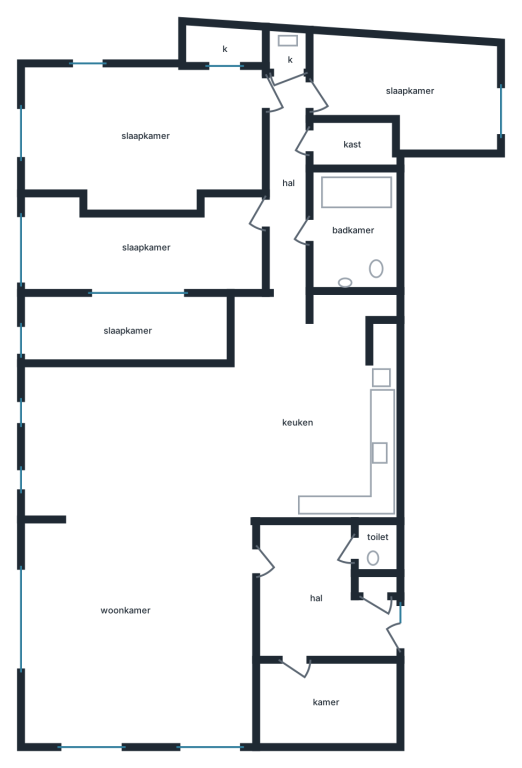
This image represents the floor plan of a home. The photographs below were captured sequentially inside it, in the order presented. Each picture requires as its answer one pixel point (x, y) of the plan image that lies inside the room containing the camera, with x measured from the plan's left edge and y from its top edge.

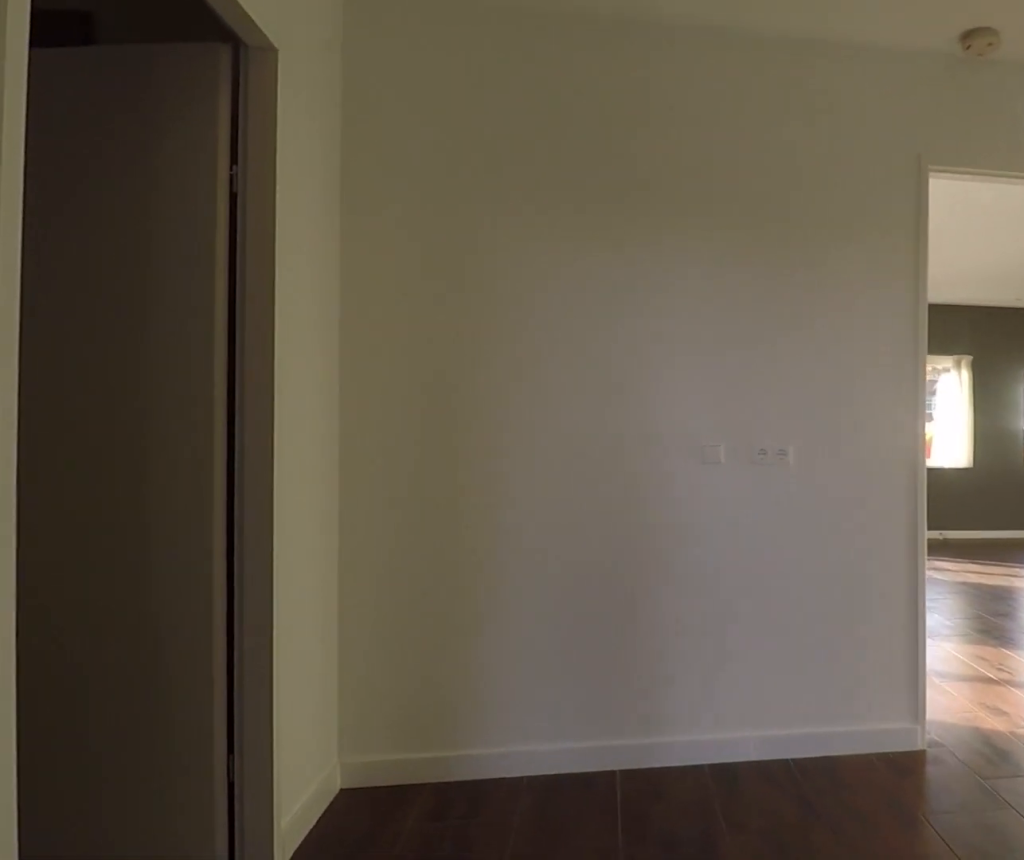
(316, 596)
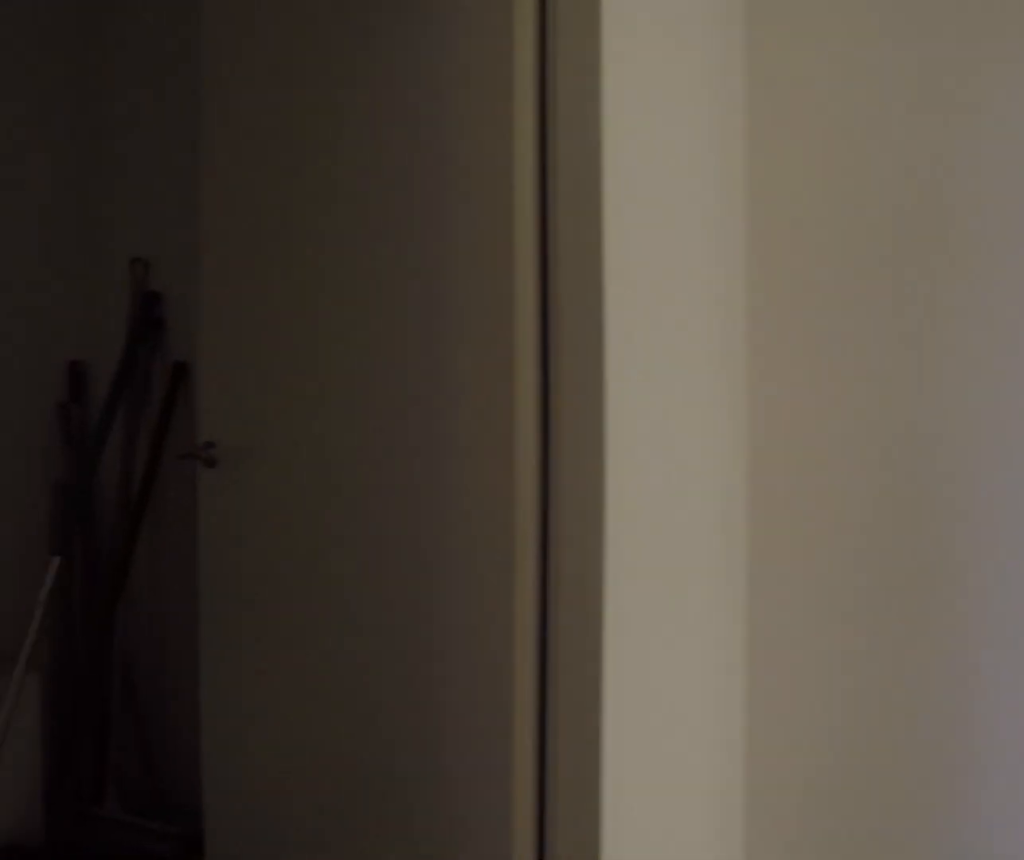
(316, 596)
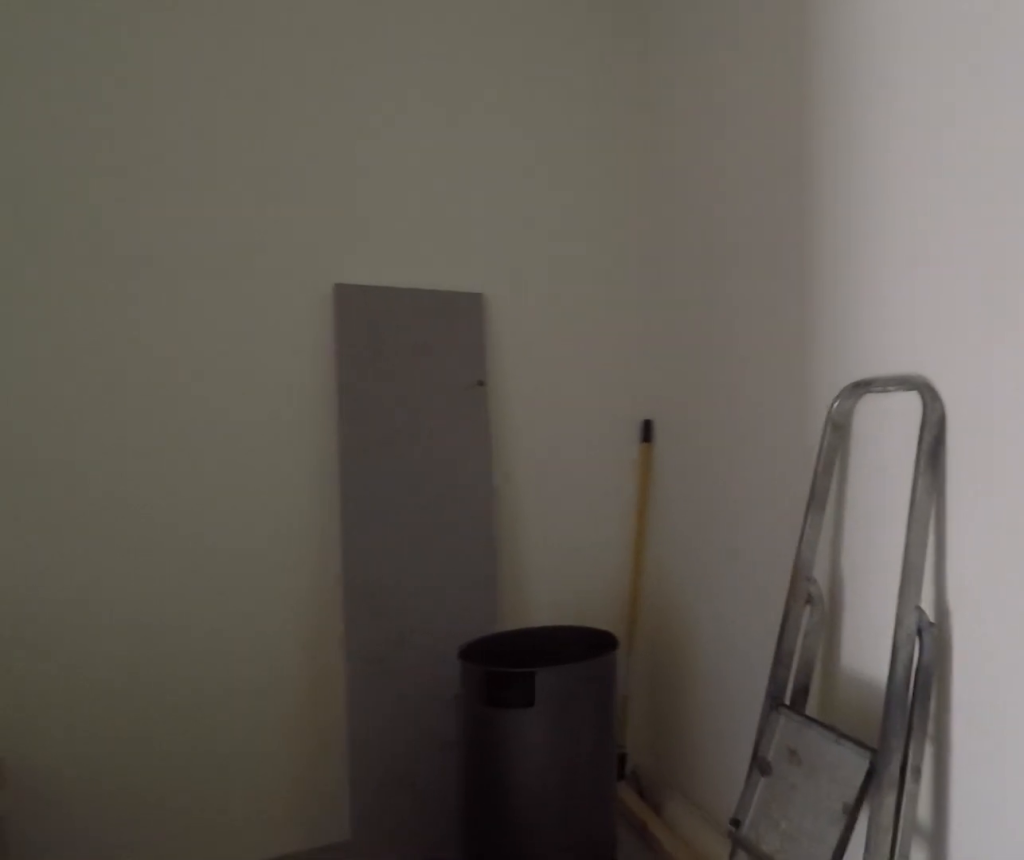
(325, 700)
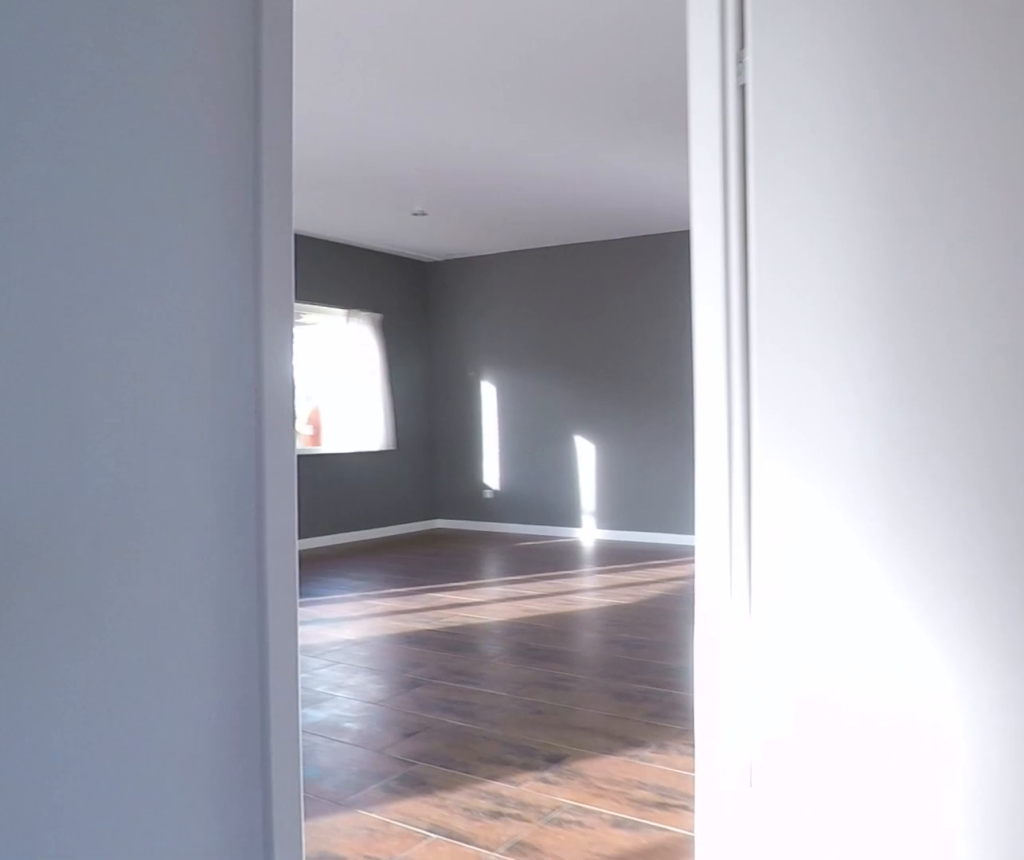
(316, 596)
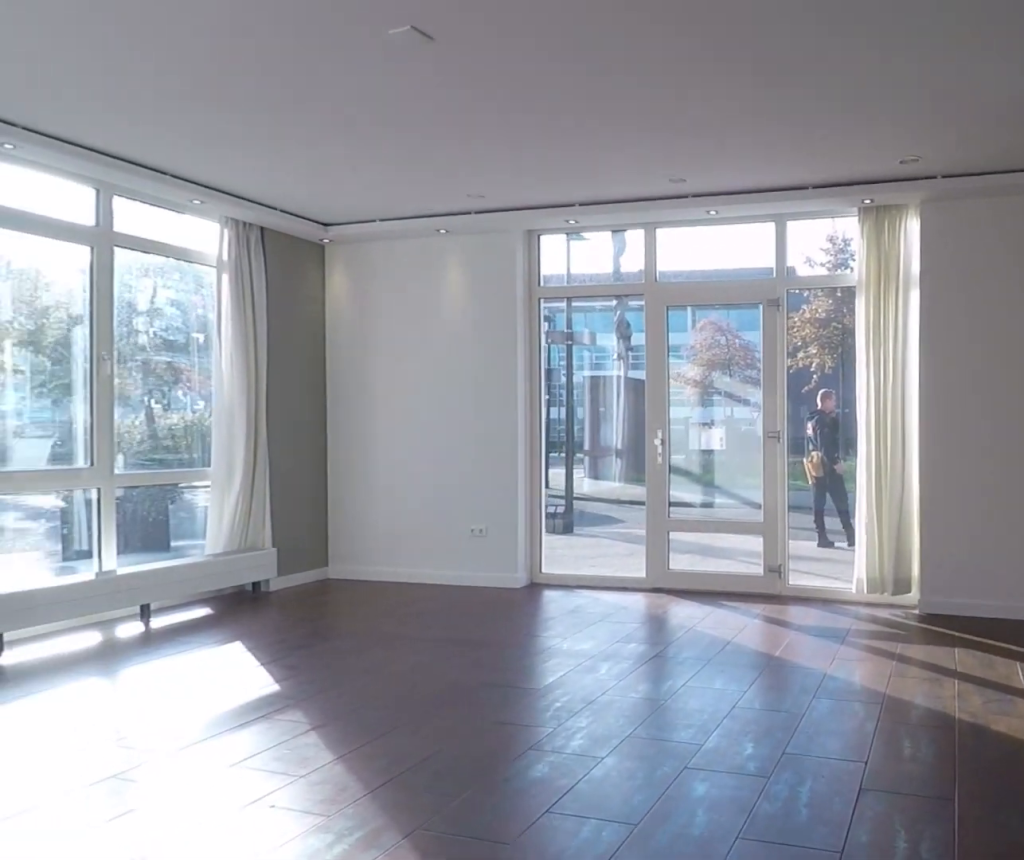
(137, 557)
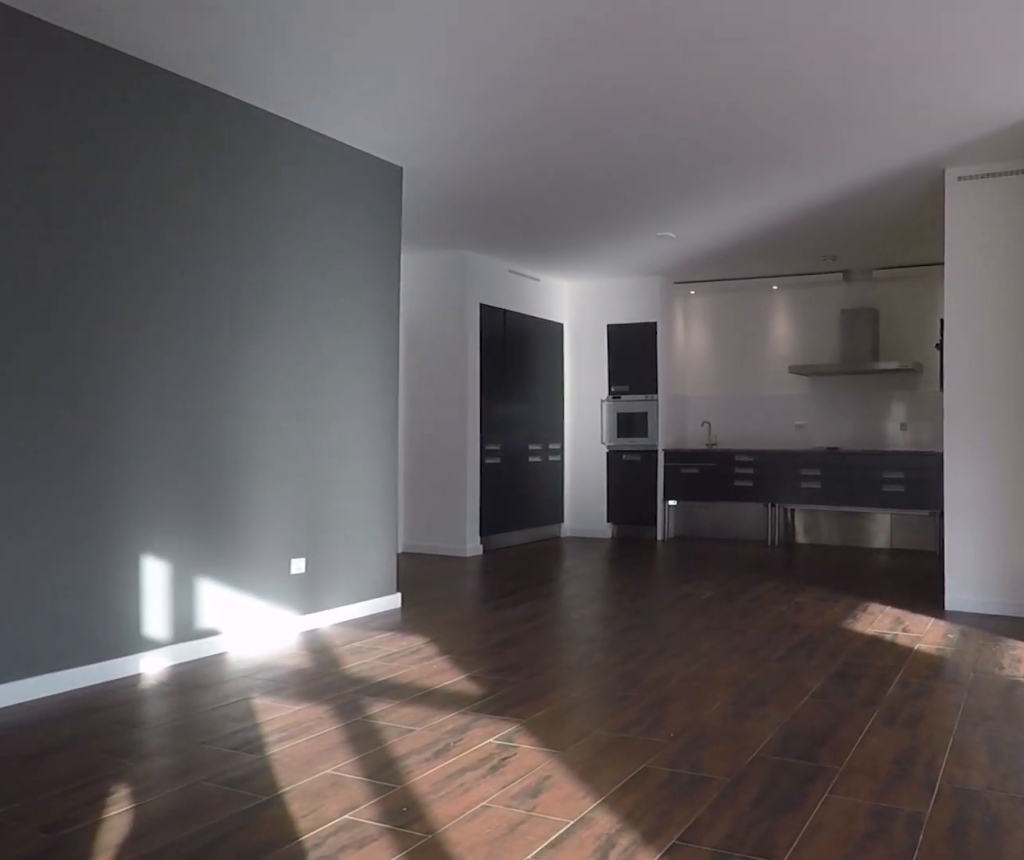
(137, 557)
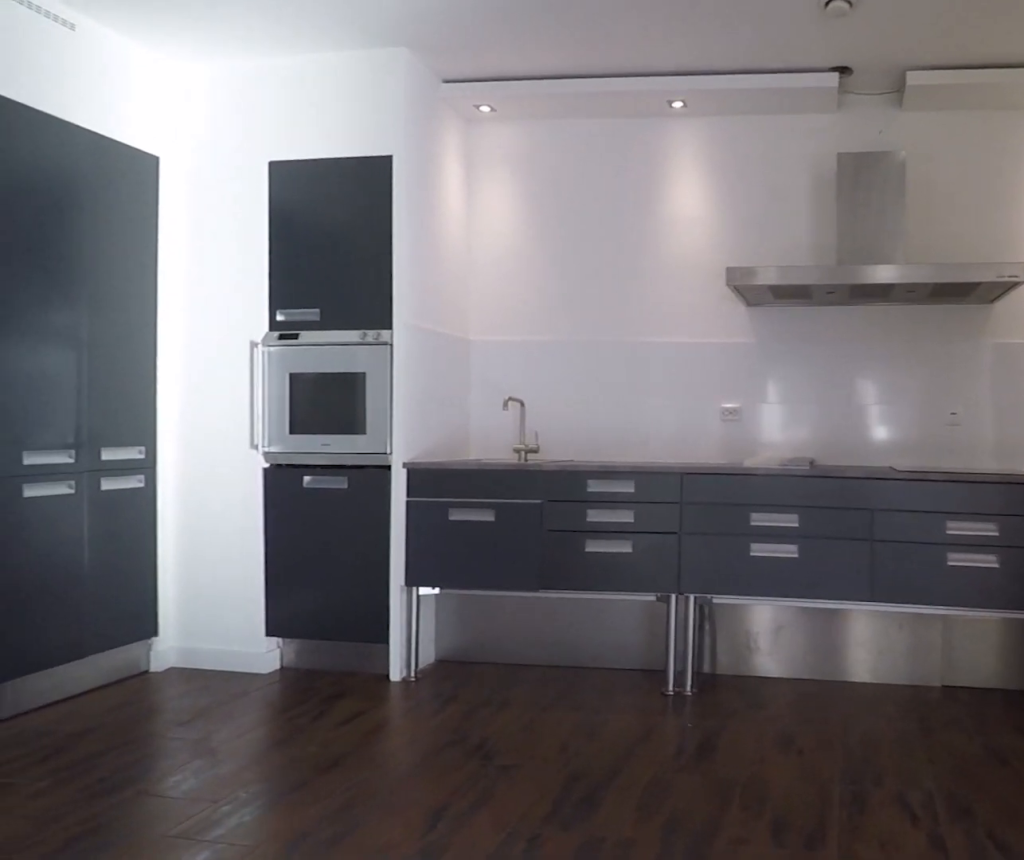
(315, 410)
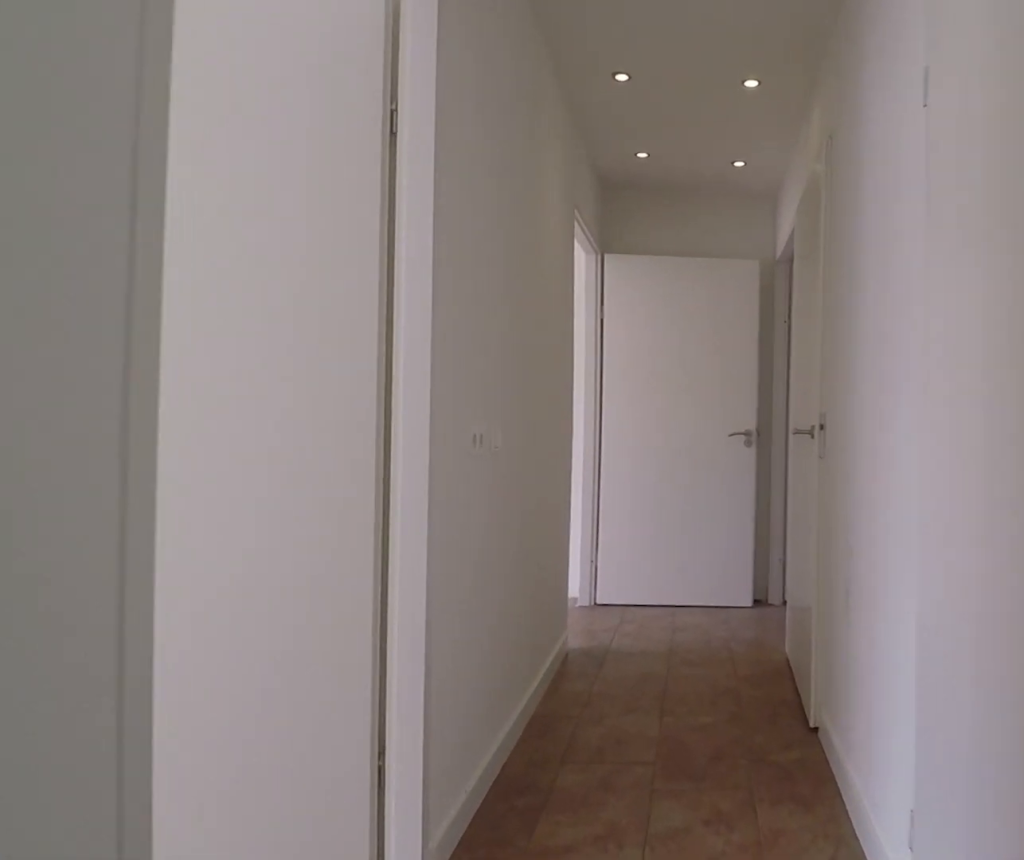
(288, 180)
